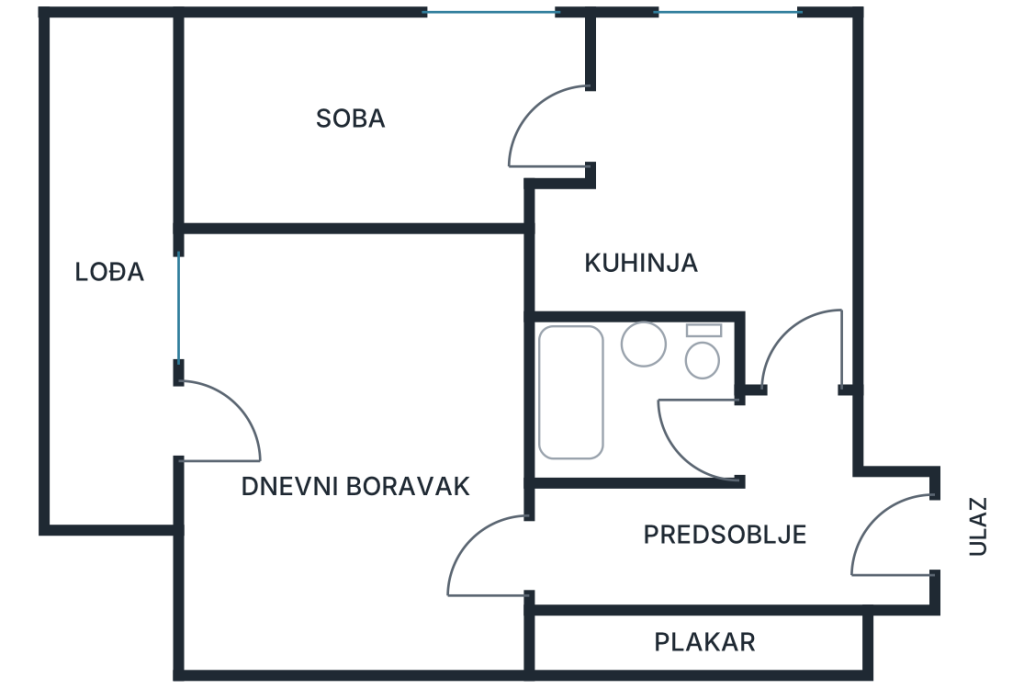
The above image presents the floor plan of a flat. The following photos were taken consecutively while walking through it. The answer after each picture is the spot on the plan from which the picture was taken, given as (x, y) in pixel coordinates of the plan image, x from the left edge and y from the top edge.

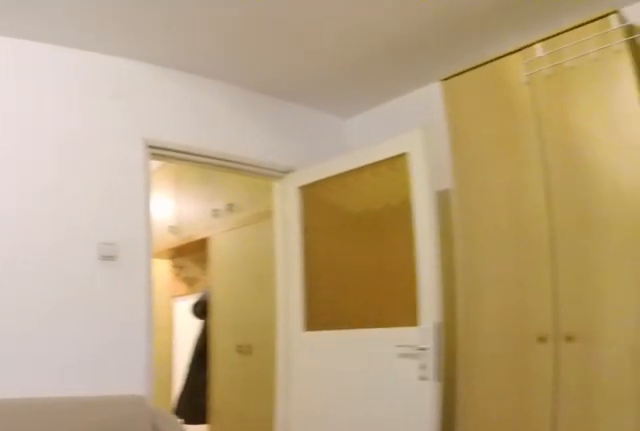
(247, 407)
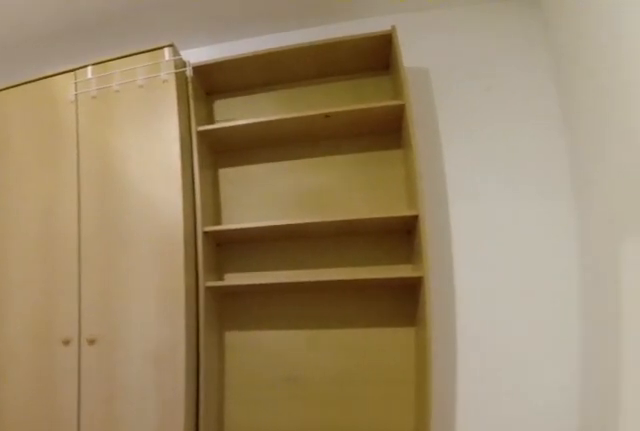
(251, 425)
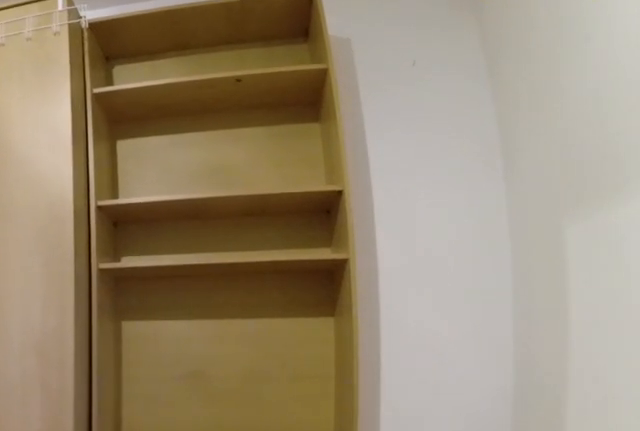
(251, 470)
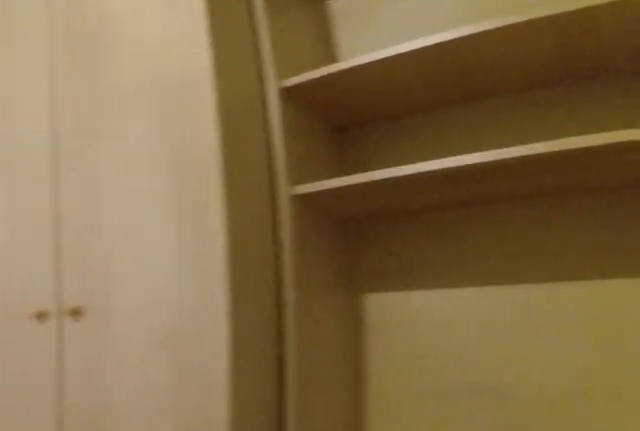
(248, 496)
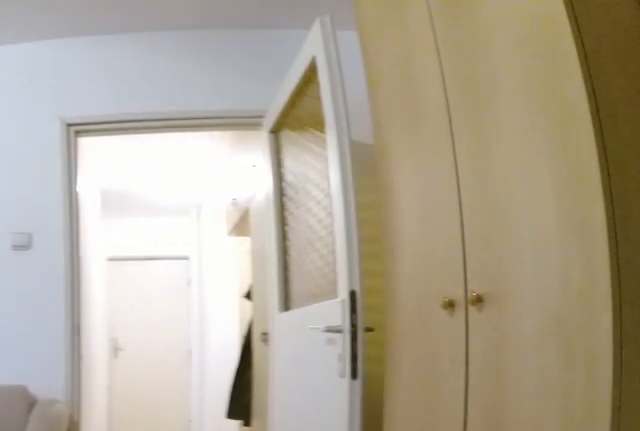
(238, 520)
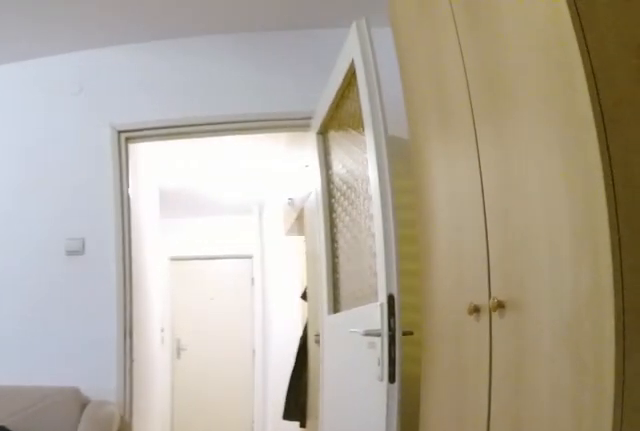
(233, 538)
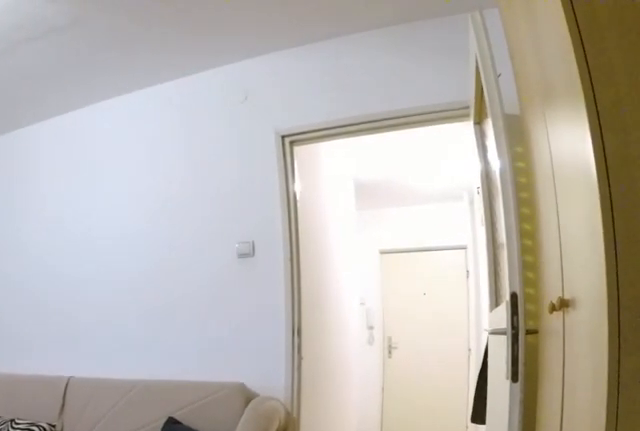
(240, 604)
